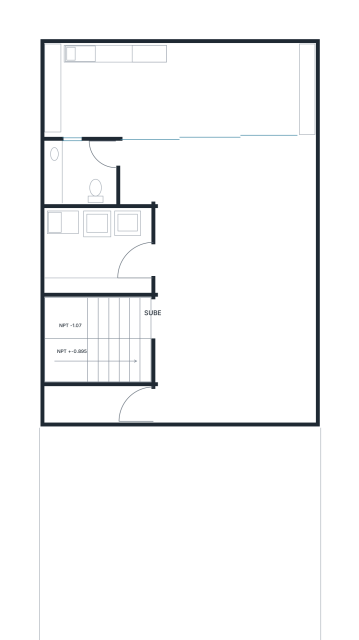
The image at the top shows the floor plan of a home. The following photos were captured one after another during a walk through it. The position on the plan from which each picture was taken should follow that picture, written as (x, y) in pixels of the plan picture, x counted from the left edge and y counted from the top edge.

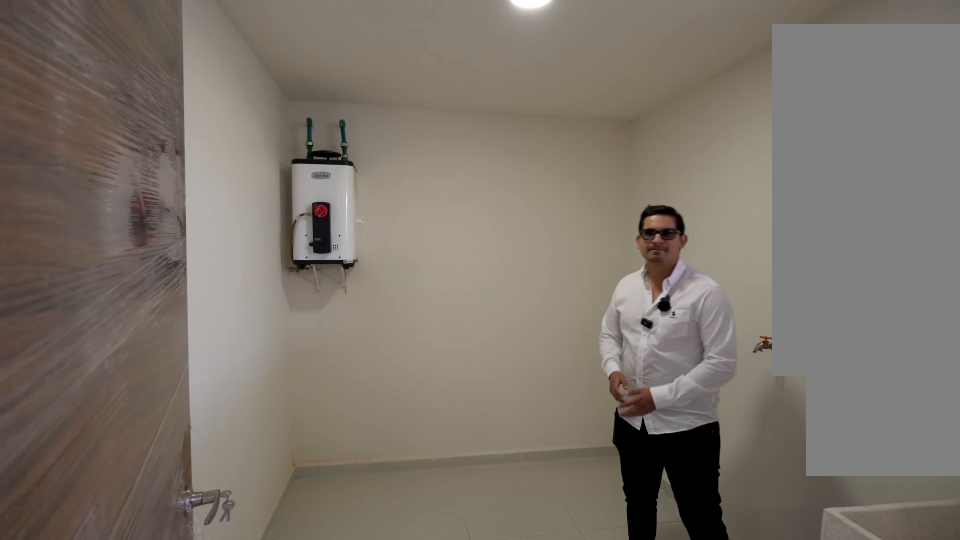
(71, 263)
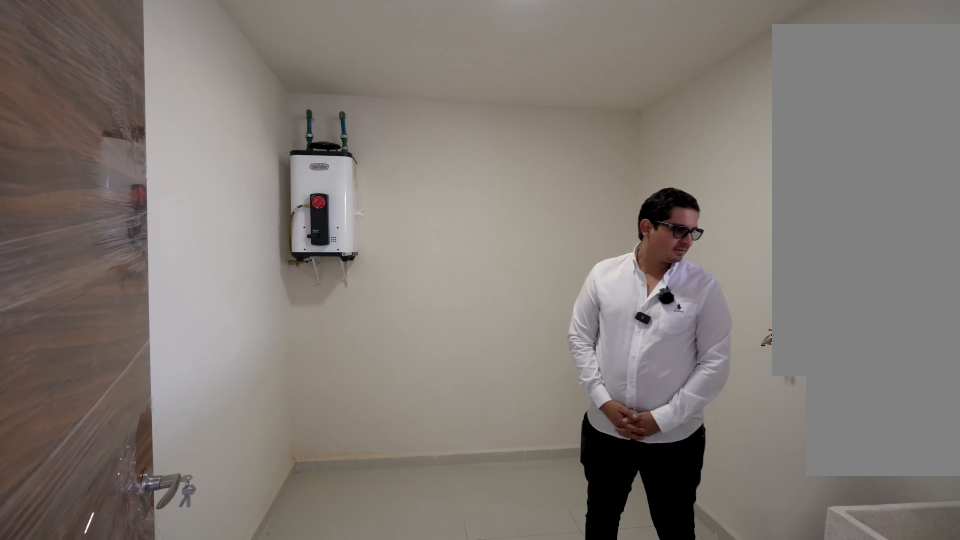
(71, 263)
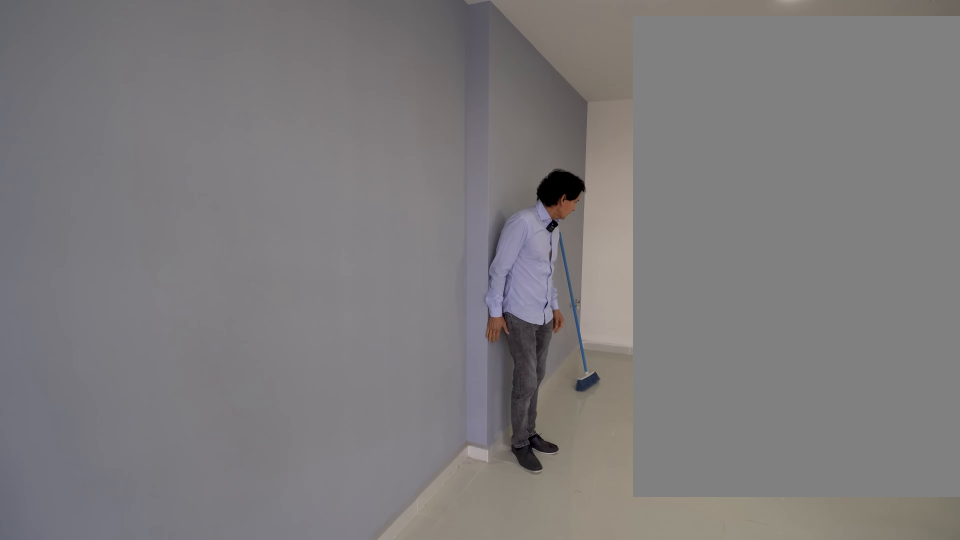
(278, 280)
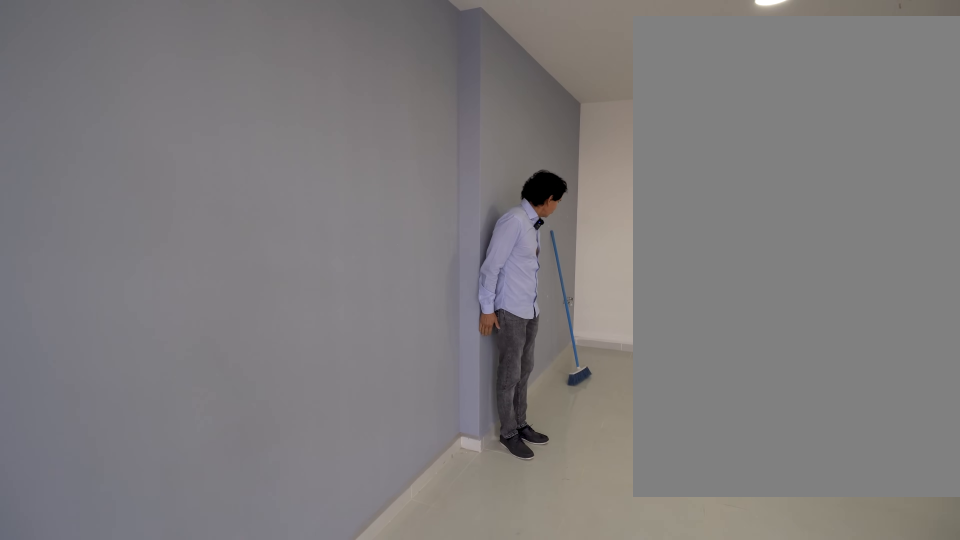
(278, 280)
